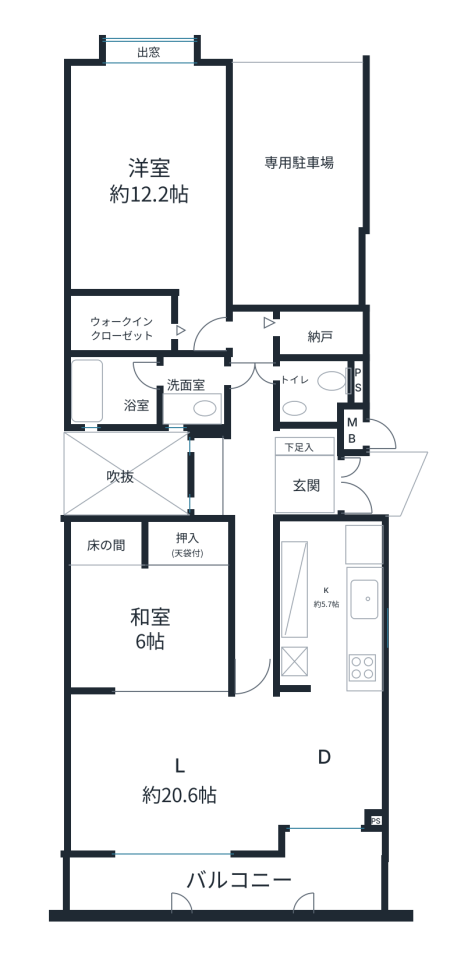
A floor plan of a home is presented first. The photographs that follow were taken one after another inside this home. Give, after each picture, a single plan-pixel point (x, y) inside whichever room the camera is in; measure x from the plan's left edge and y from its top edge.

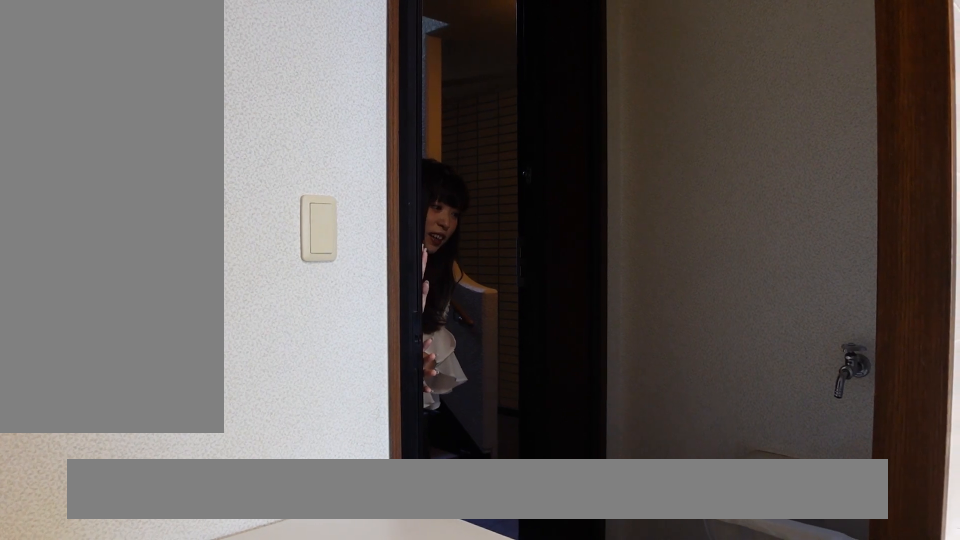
(365, 541)
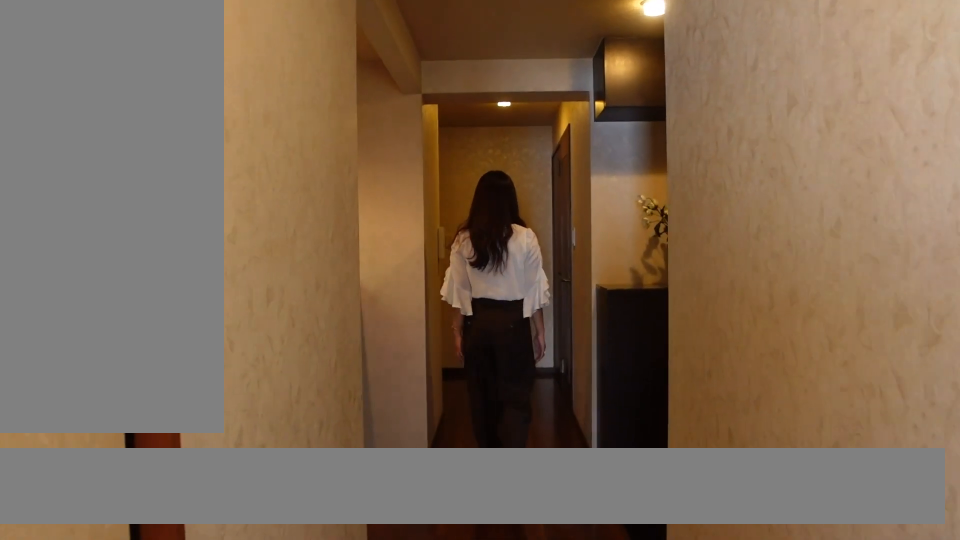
(249, 477)
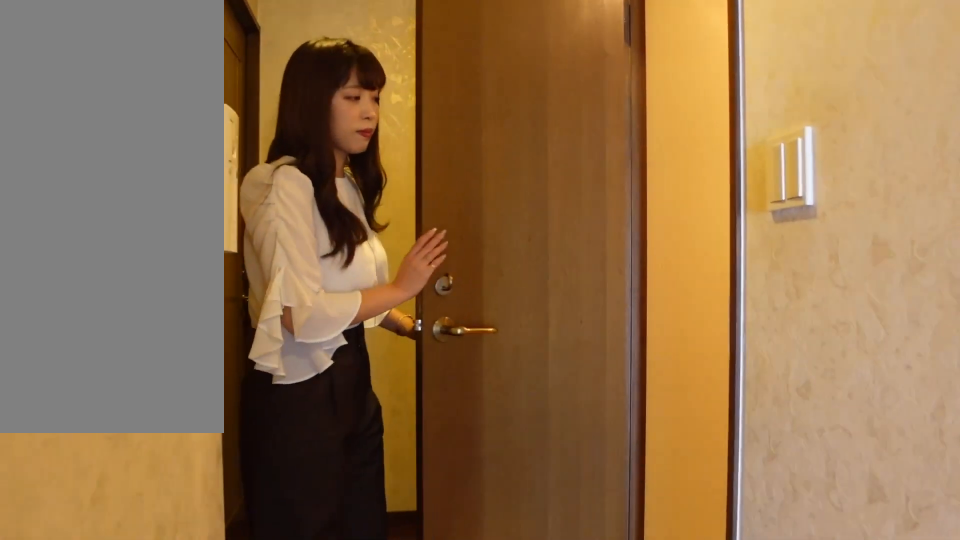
(249, 477)
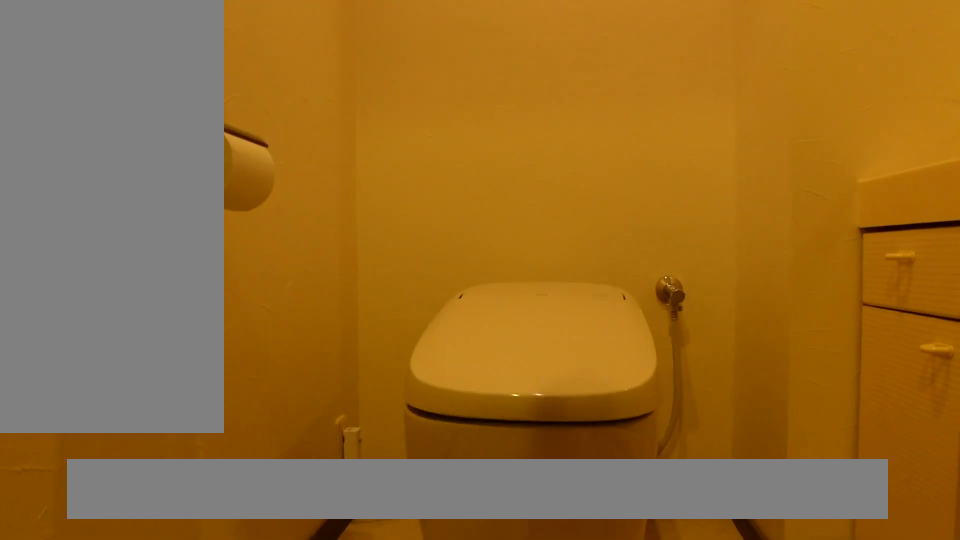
(310, 390)
